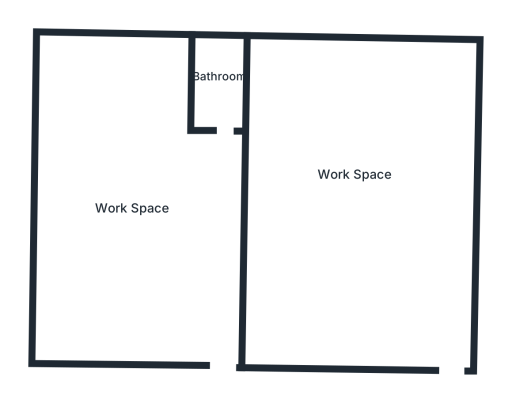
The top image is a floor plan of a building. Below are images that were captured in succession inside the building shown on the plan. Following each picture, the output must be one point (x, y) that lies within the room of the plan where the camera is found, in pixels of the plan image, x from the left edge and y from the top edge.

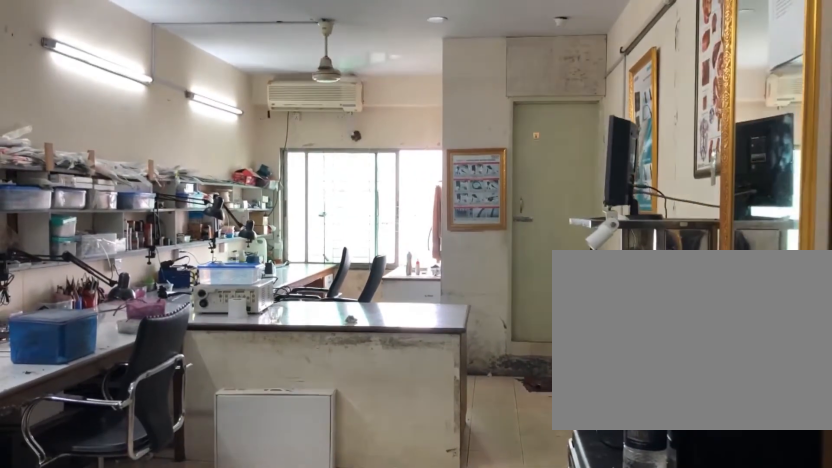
(135, 212)
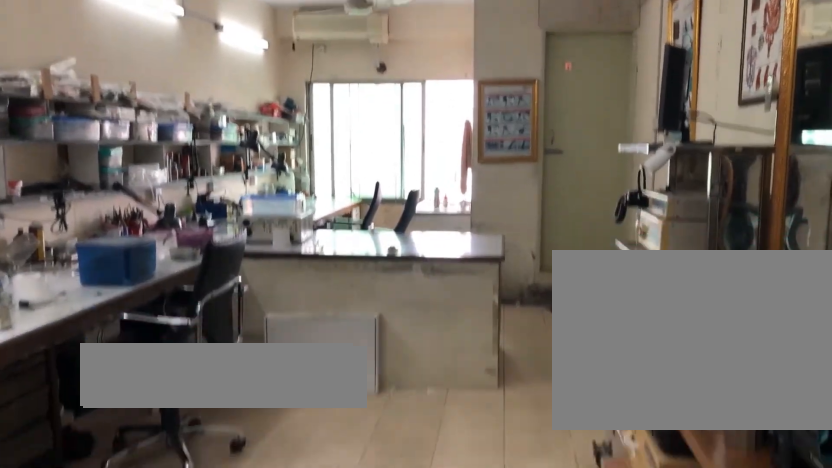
(135, 212)
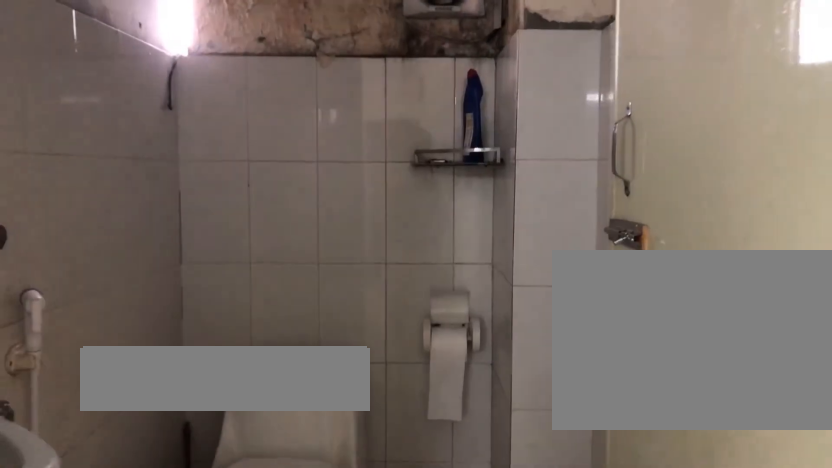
(218, 80)
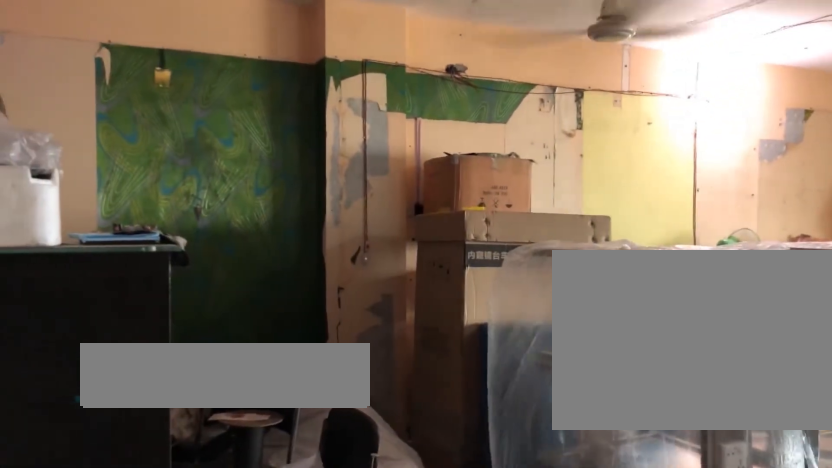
(363, 180)
